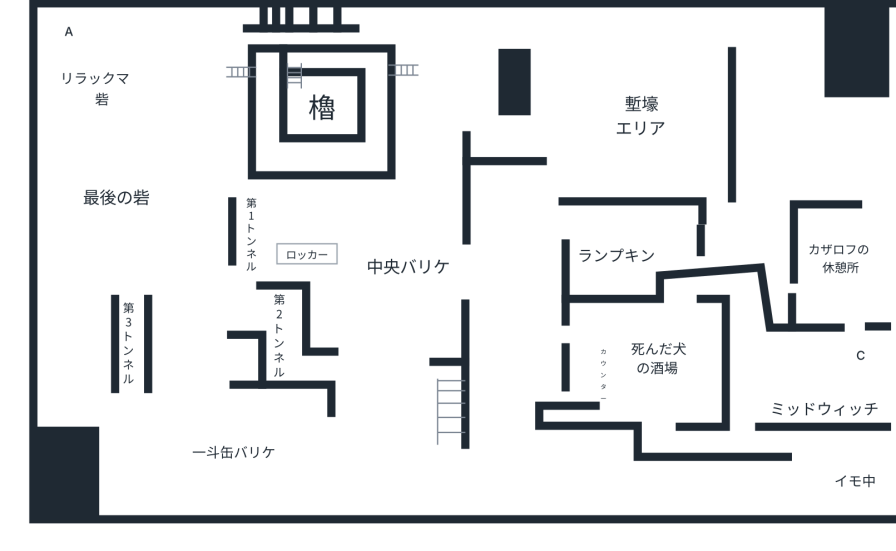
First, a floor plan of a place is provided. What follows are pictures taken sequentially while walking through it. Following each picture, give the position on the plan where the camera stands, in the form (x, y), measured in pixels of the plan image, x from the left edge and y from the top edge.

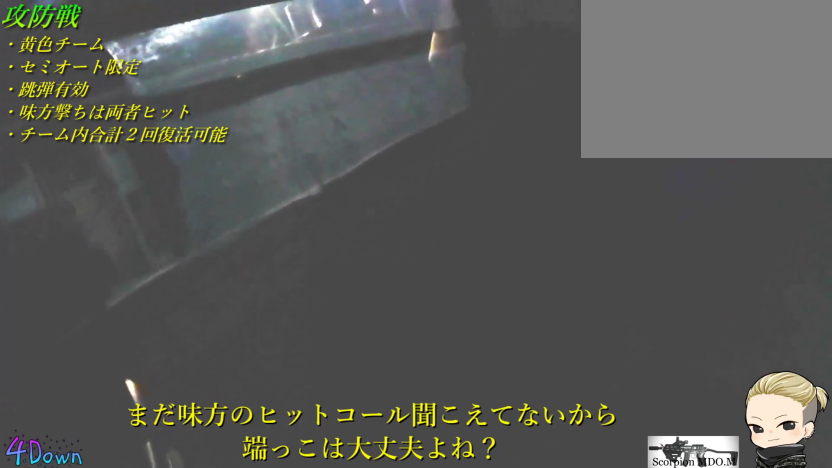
(253, 218)
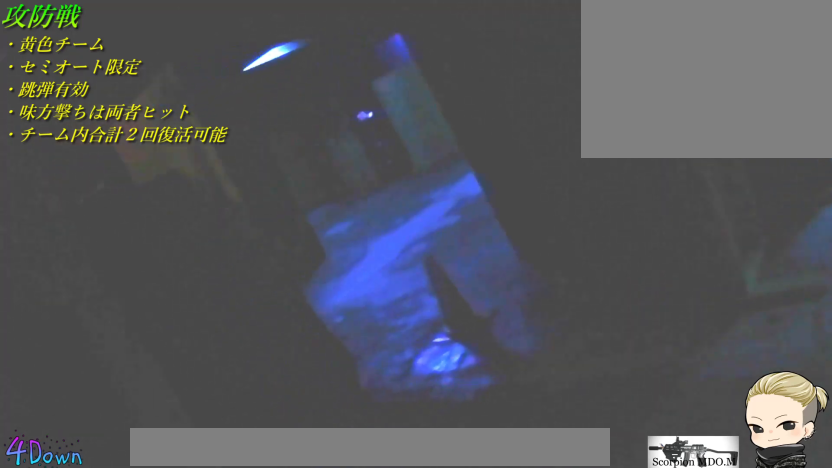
(184, 256)
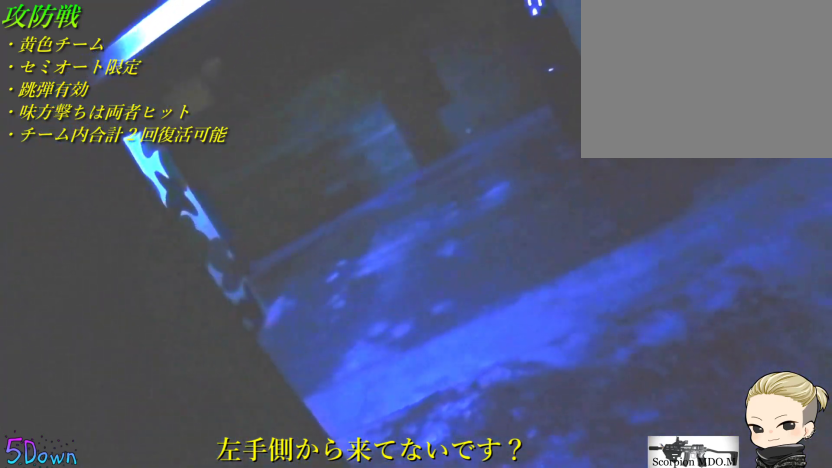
(318, 365)
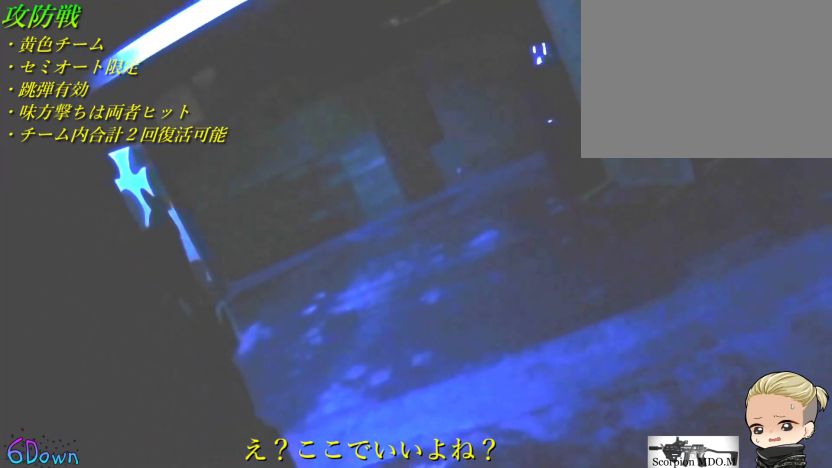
(317, 365)
